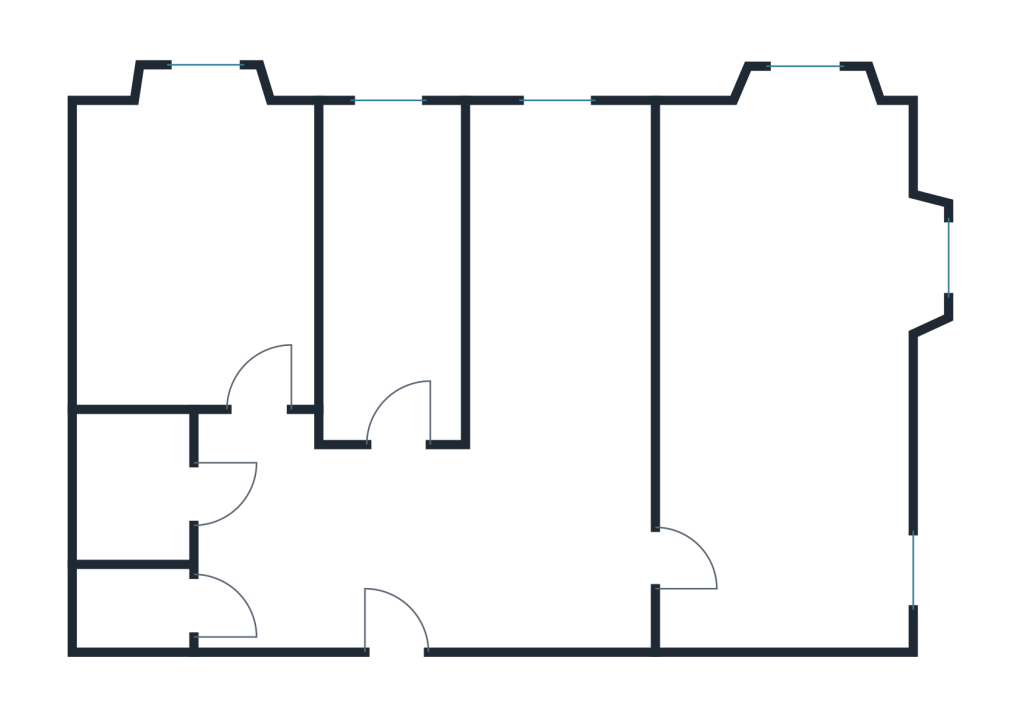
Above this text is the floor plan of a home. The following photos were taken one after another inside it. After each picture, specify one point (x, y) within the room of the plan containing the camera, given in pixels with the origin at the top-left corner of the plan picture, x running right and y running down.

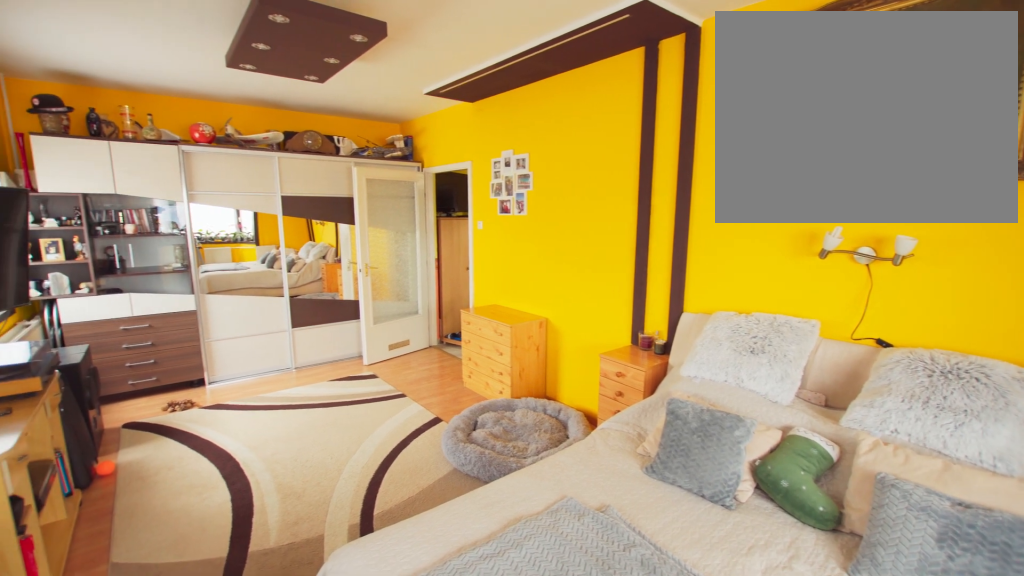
(786, 378)
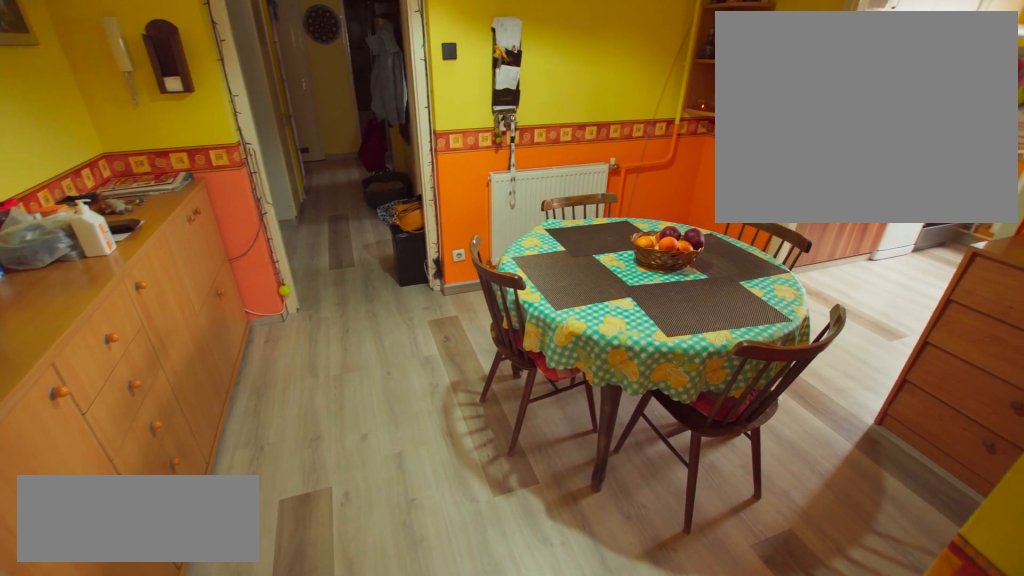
(565, 528)
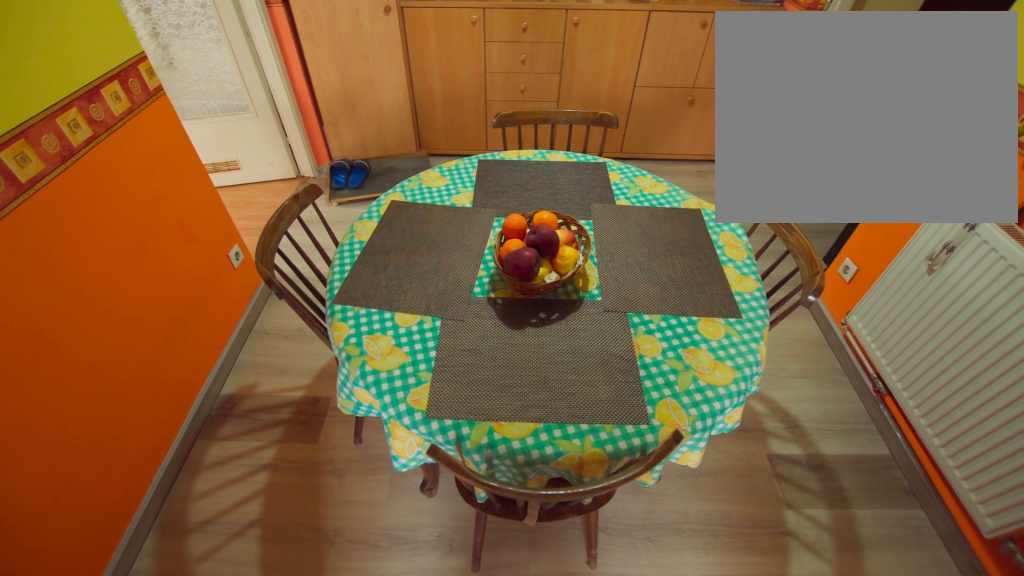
(565, 529)
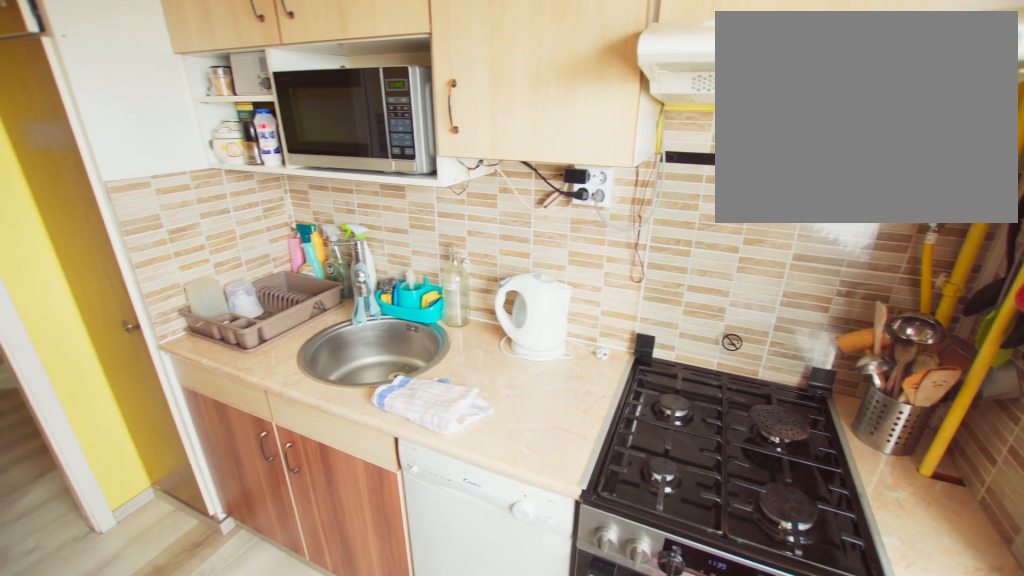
(565, 280)
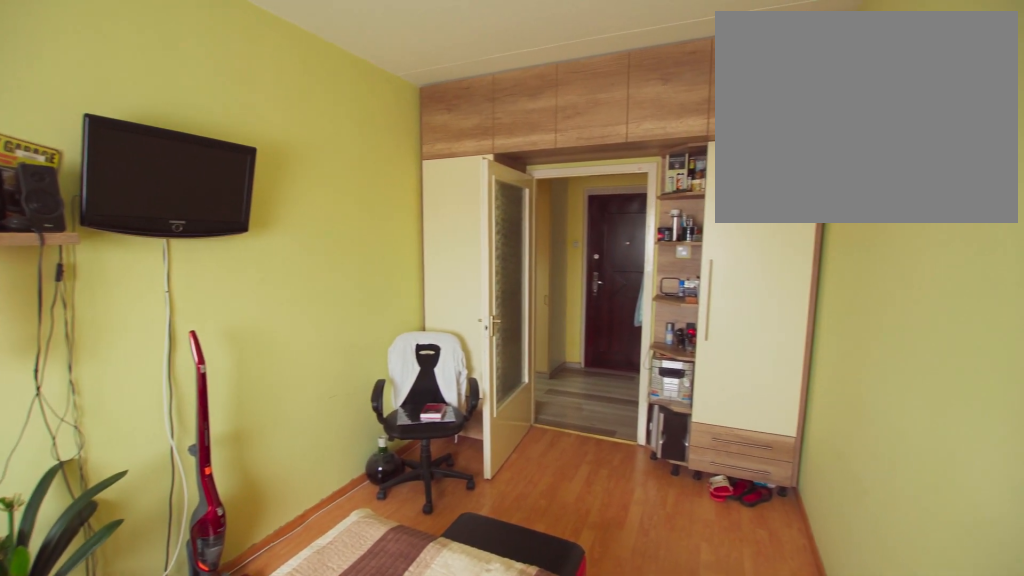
(388, 280)
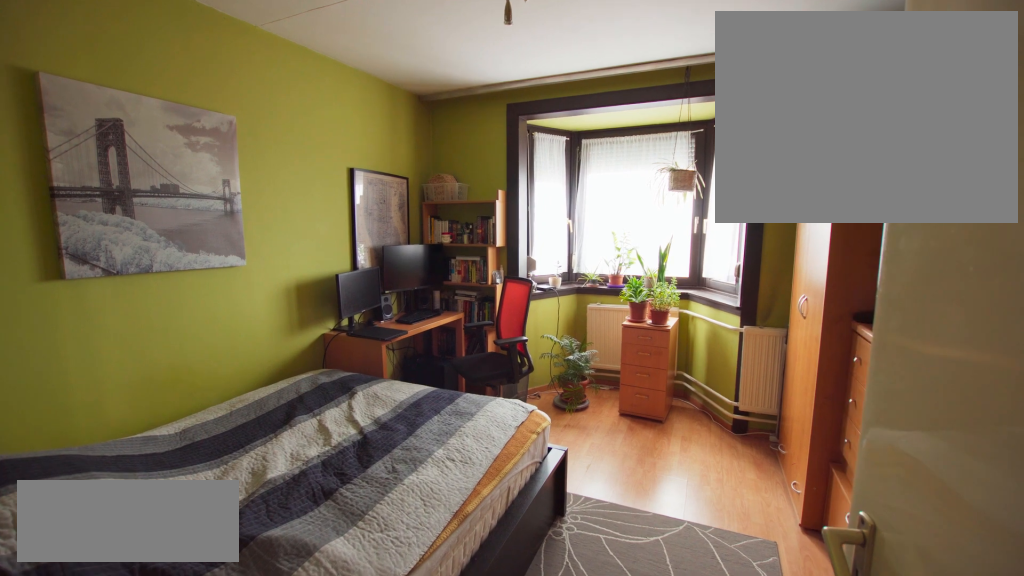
(200, 280)
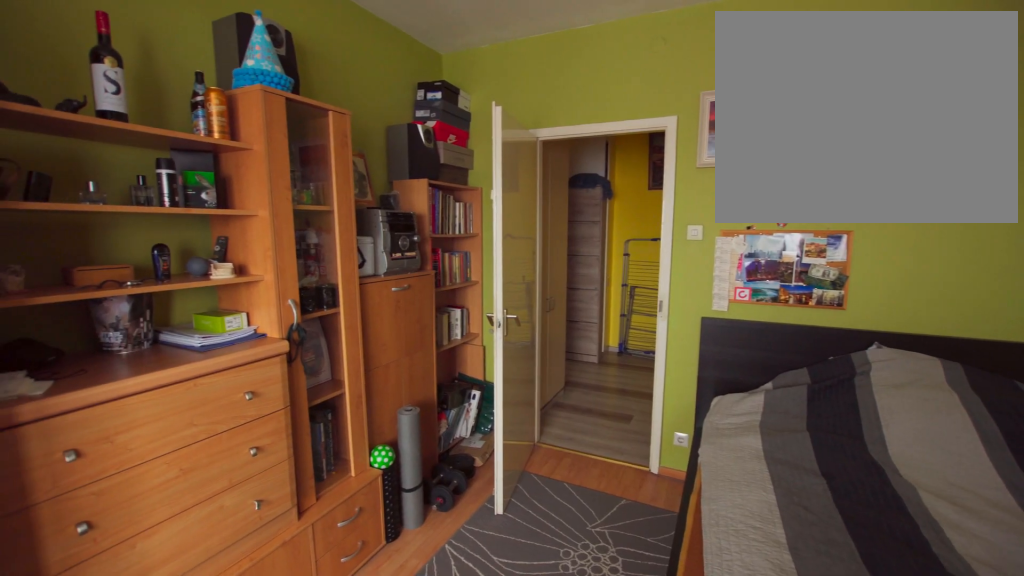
(200, 278)
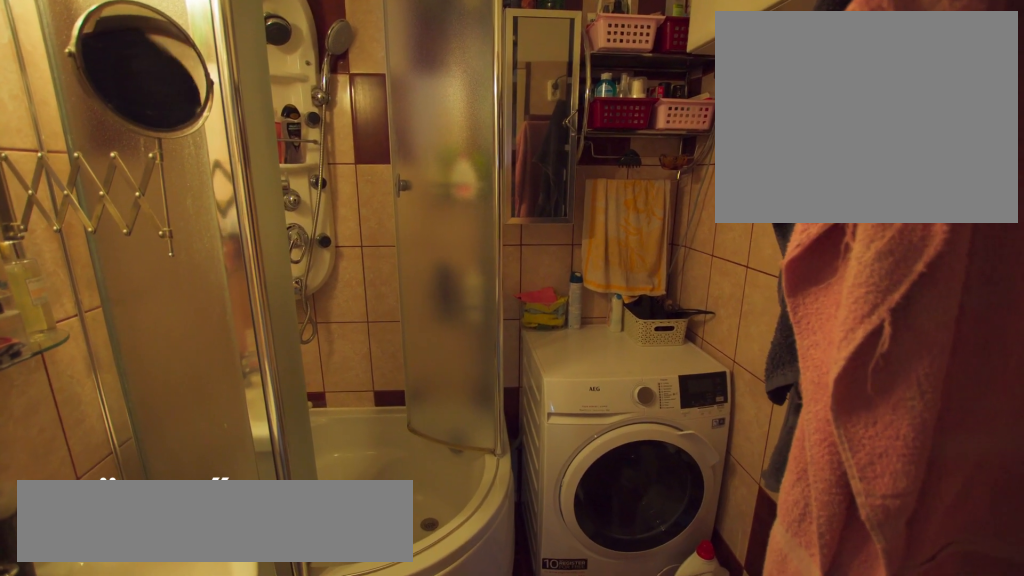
(137, 488)
